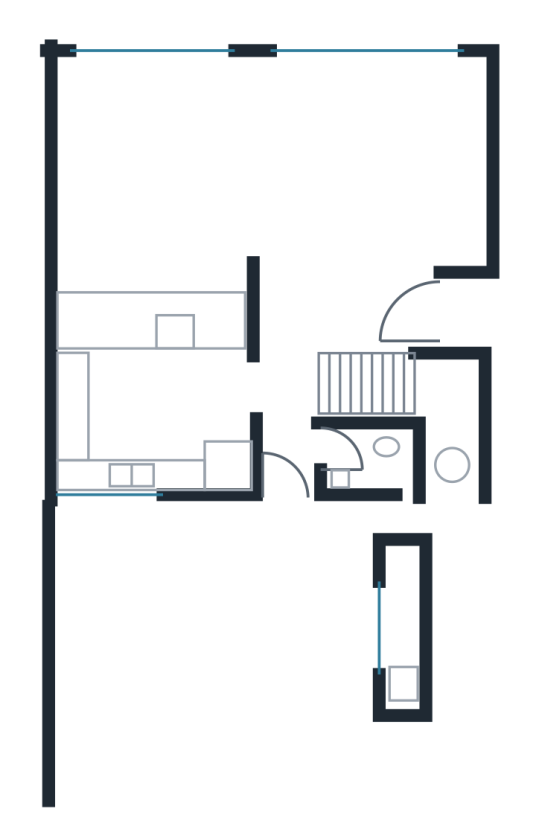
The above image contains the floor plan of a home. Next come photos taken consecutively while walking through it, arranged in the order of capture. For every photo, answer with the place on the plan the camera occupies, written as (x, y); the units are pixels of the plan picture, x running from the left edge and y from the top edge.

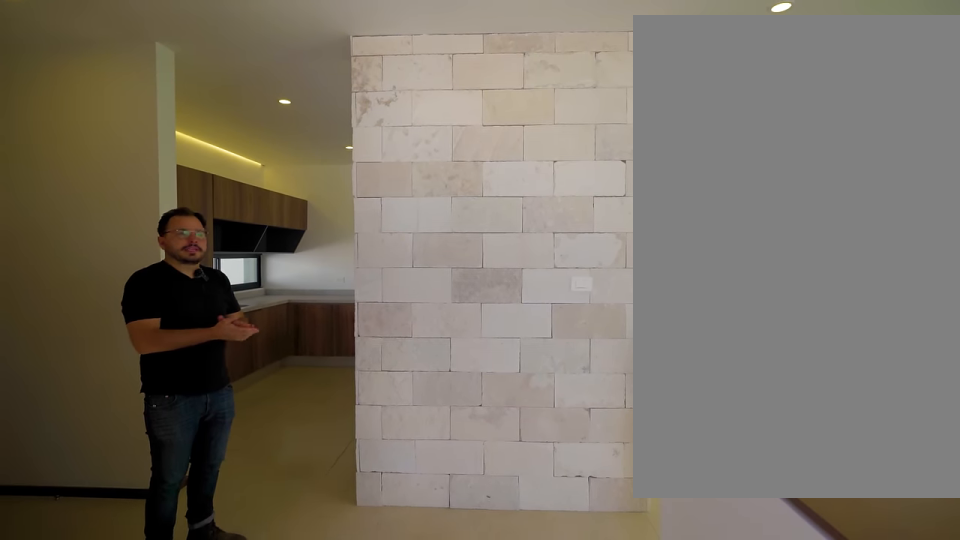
(409, 320)
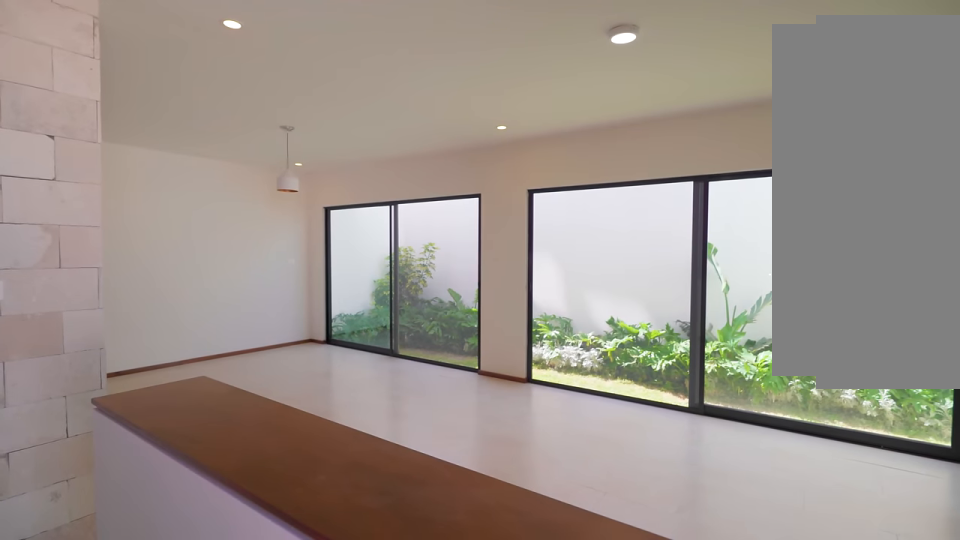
(402, 321)
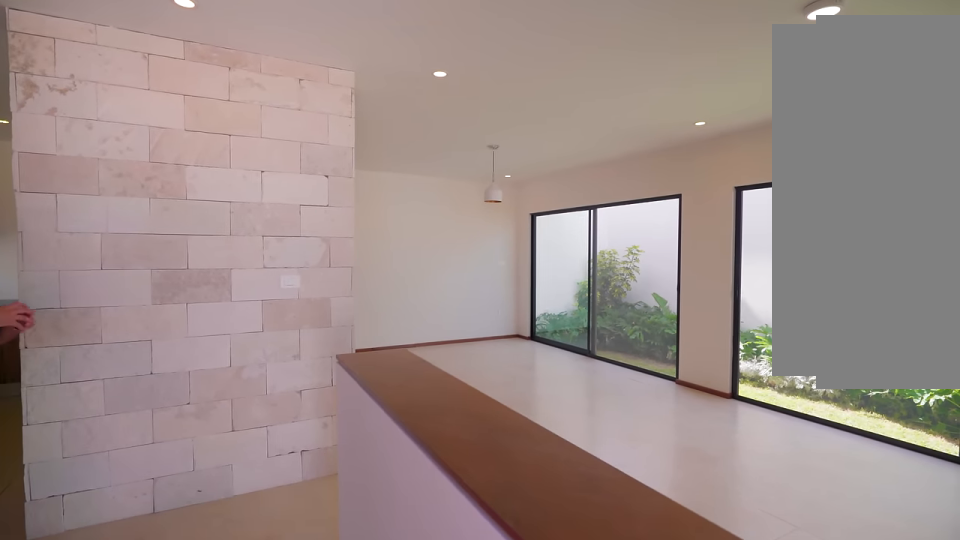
(402, 320)
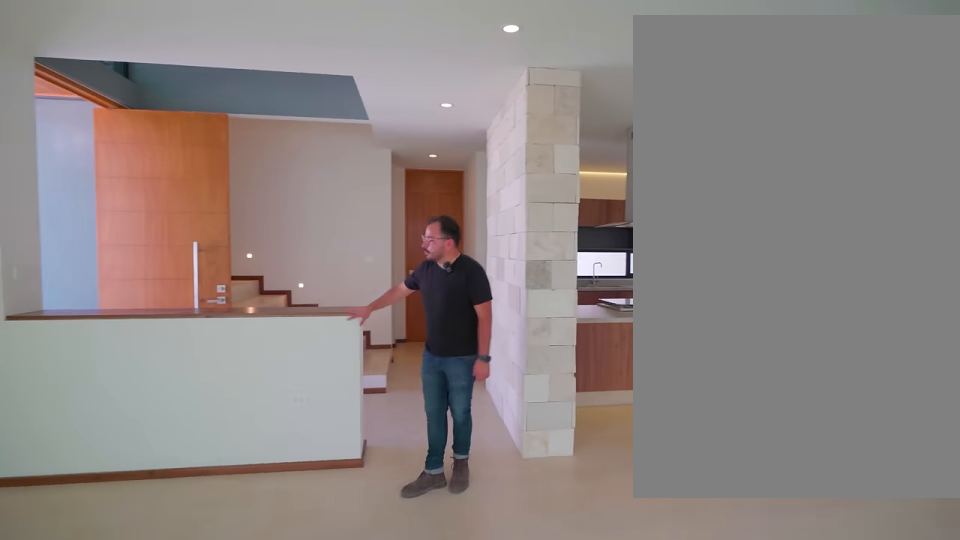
(378, 78)
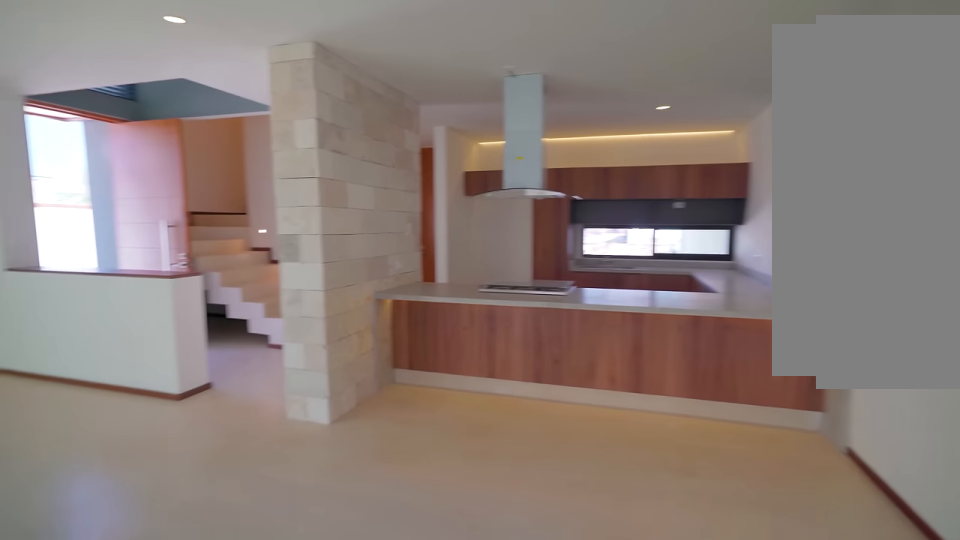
(189, 124)
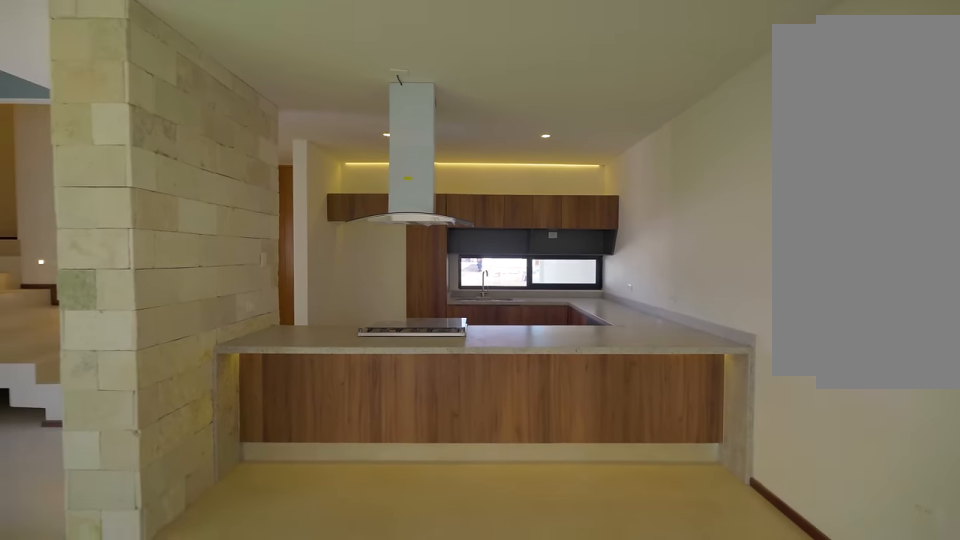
(190, 241)
